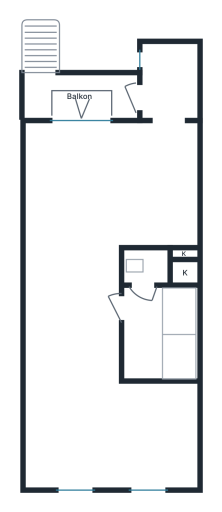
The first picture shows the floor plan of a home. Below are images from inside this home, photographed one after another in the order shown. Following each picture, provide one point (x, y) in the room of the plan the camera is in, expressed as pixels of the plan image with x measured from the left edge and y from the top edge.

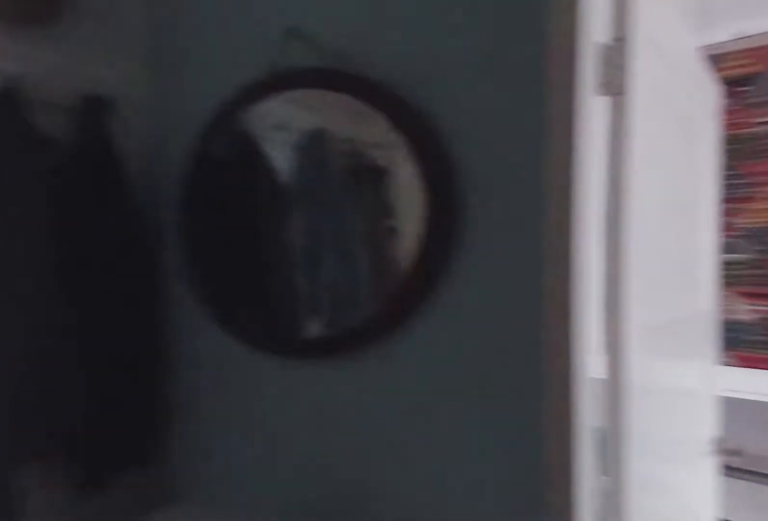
(141, 332)
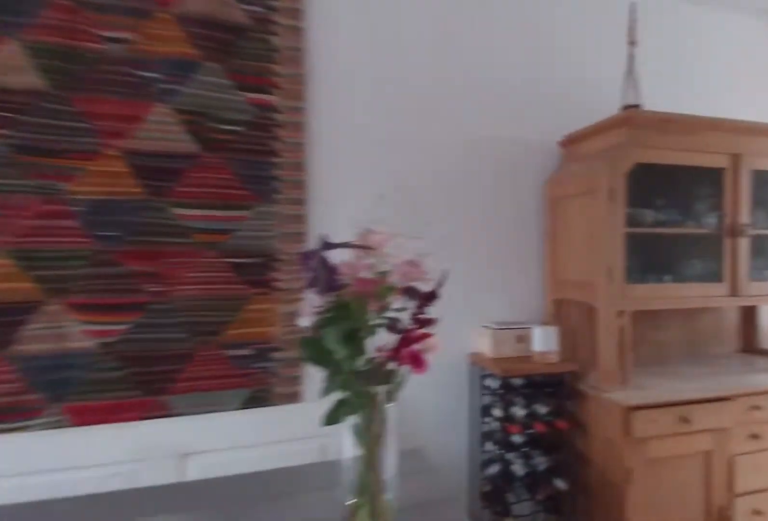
(101, 410)
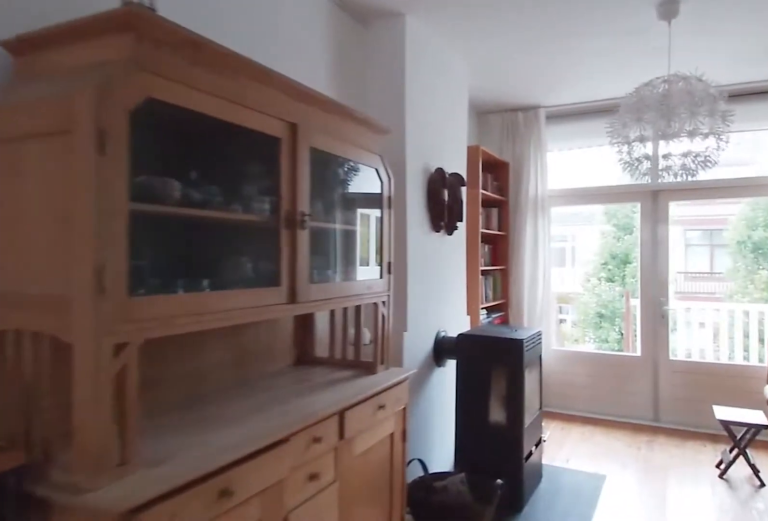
(101, 410)
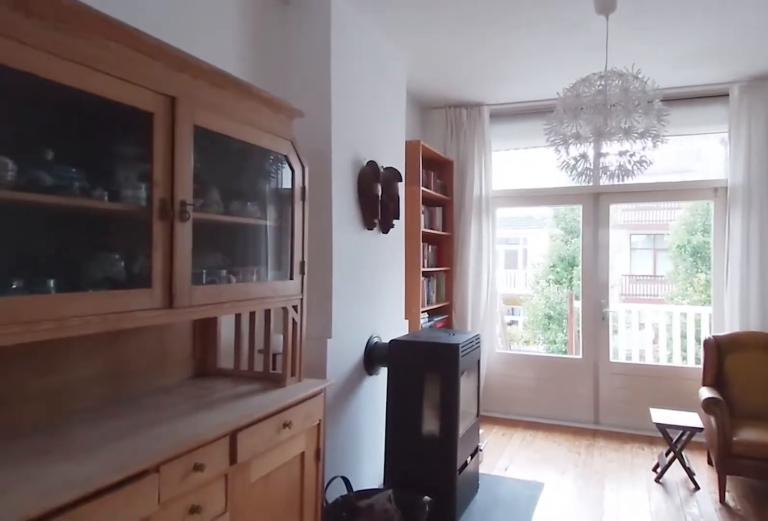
(101, 410)
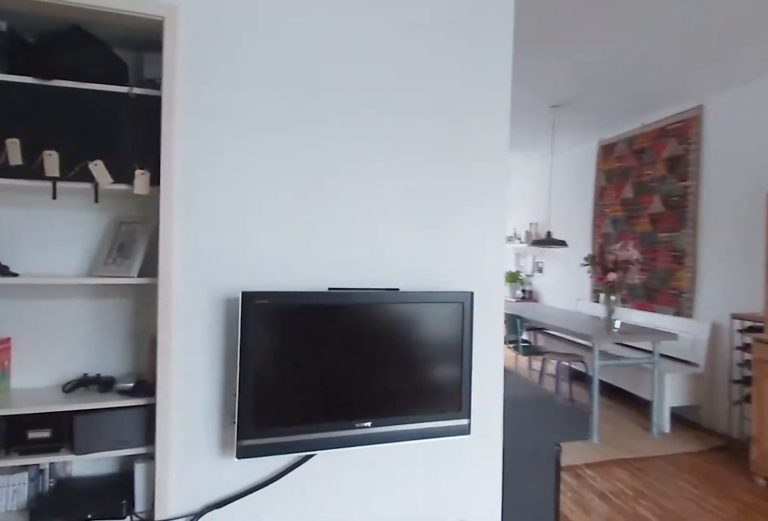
(163, 122)
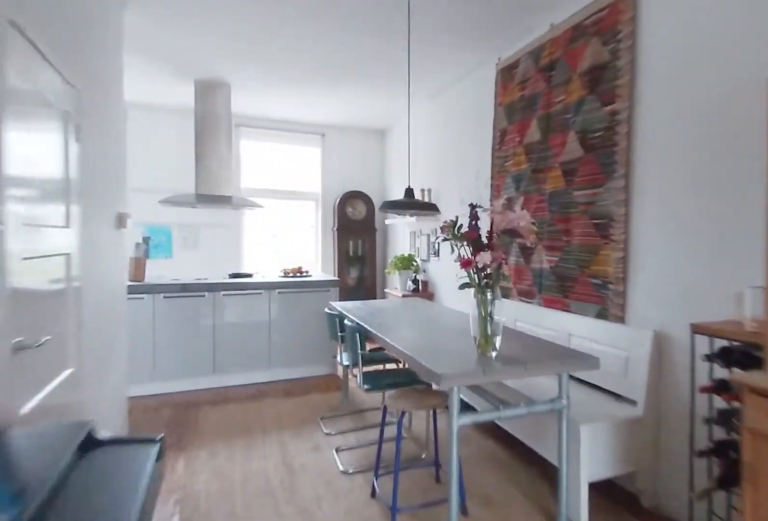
(101, 411)
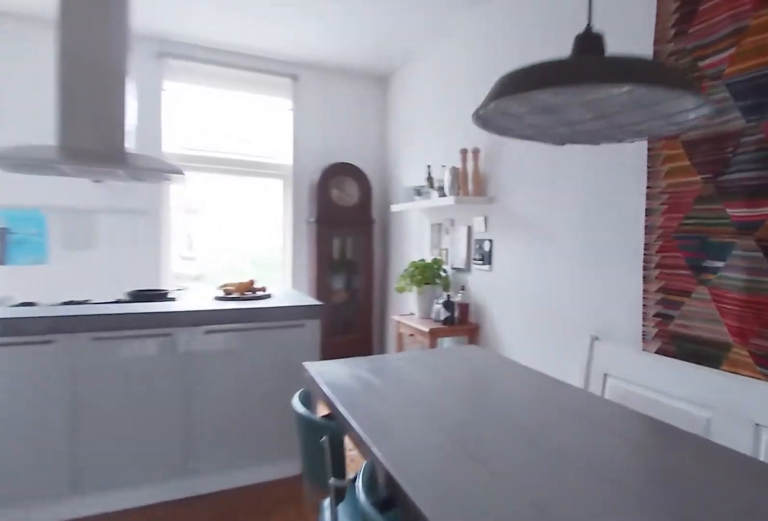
(101, 411)
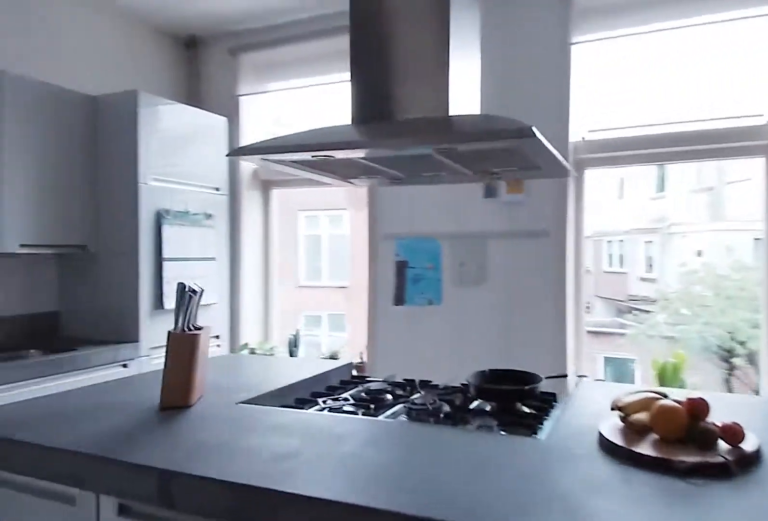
(101, 411)
